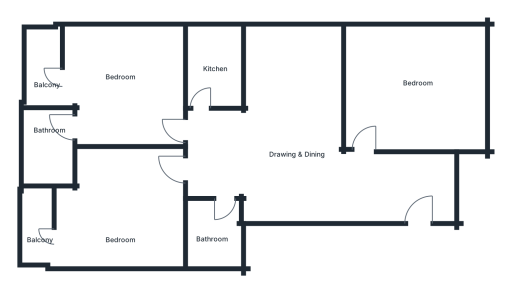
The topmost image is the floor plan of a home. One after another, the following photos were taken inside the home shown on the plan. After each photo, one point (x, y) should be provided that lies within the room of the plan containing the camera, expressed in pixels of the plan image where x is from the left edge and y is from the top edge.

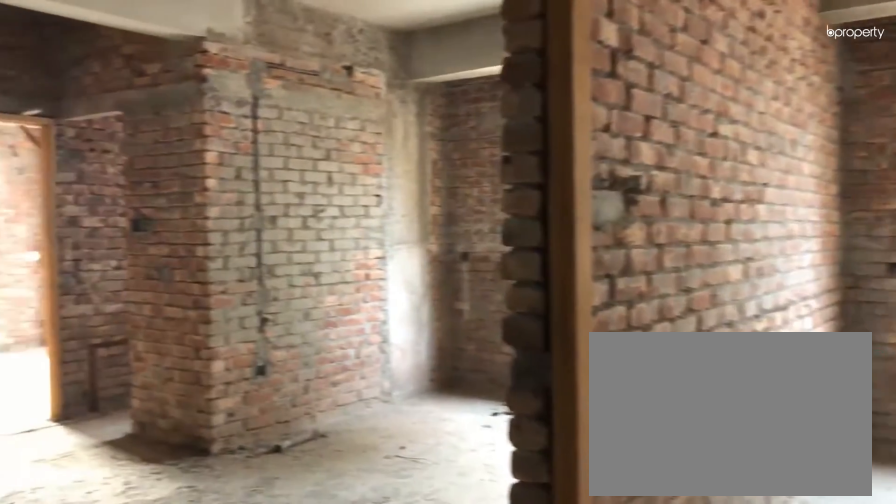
(292, 150)
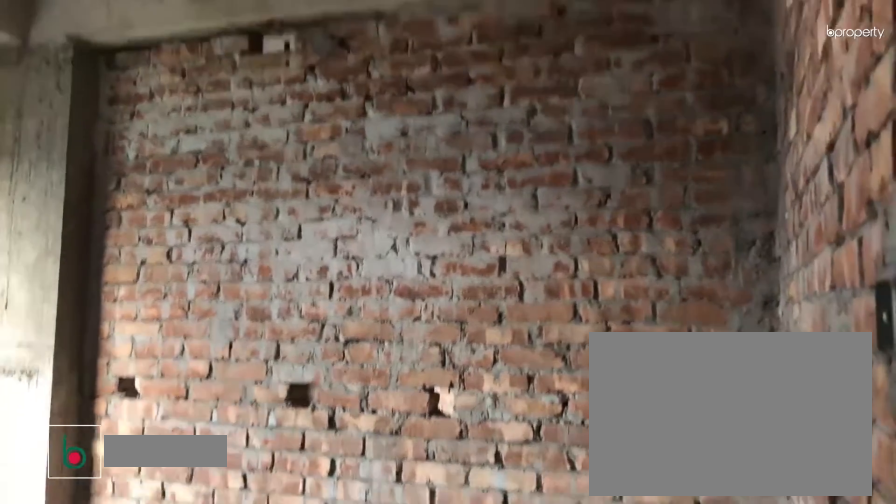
(399, 92)
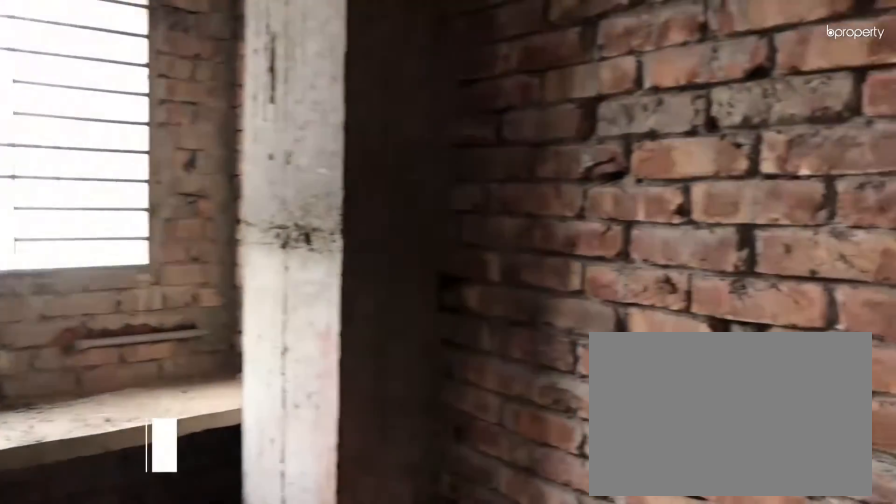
(217, 64)
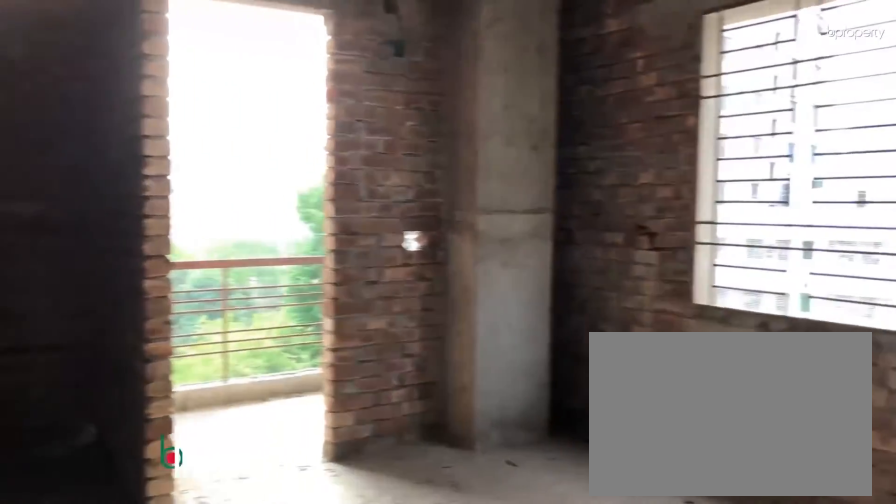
(124, 82)
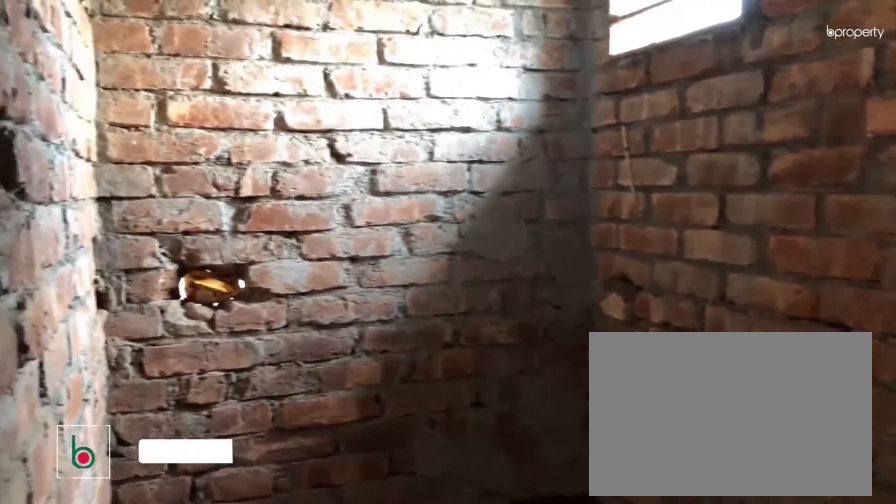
(48, 153)
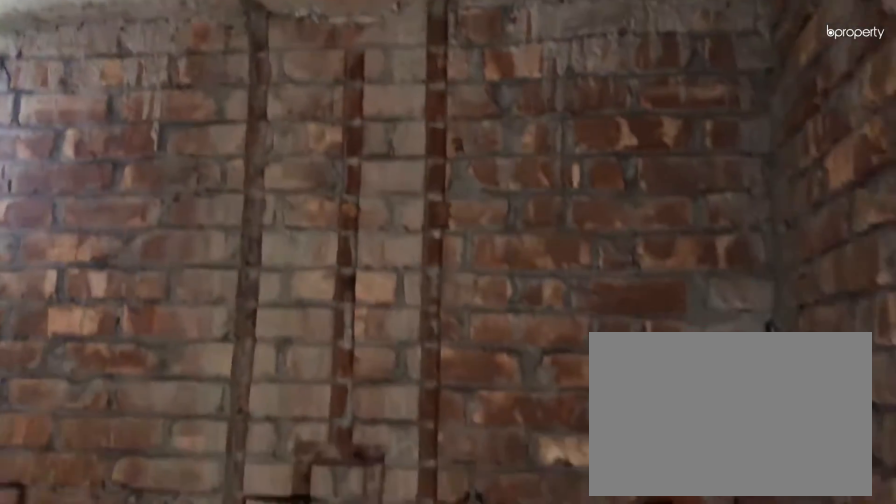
(48, 153)
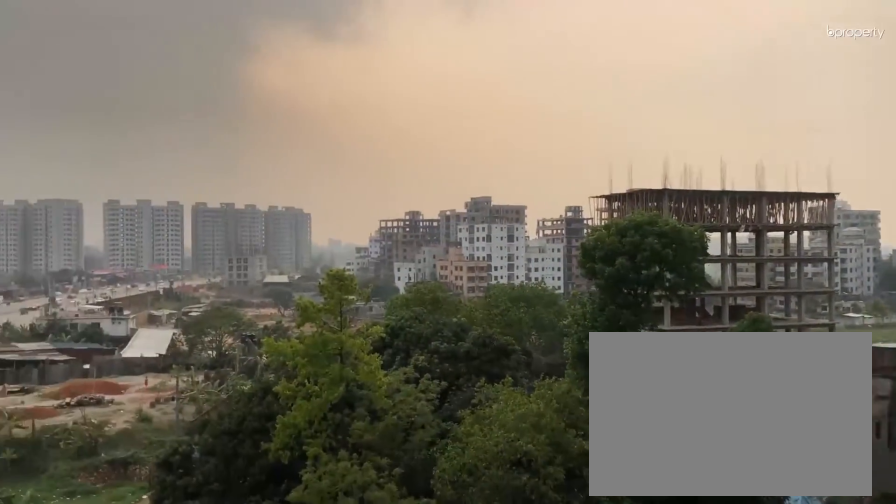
(40, 67)
